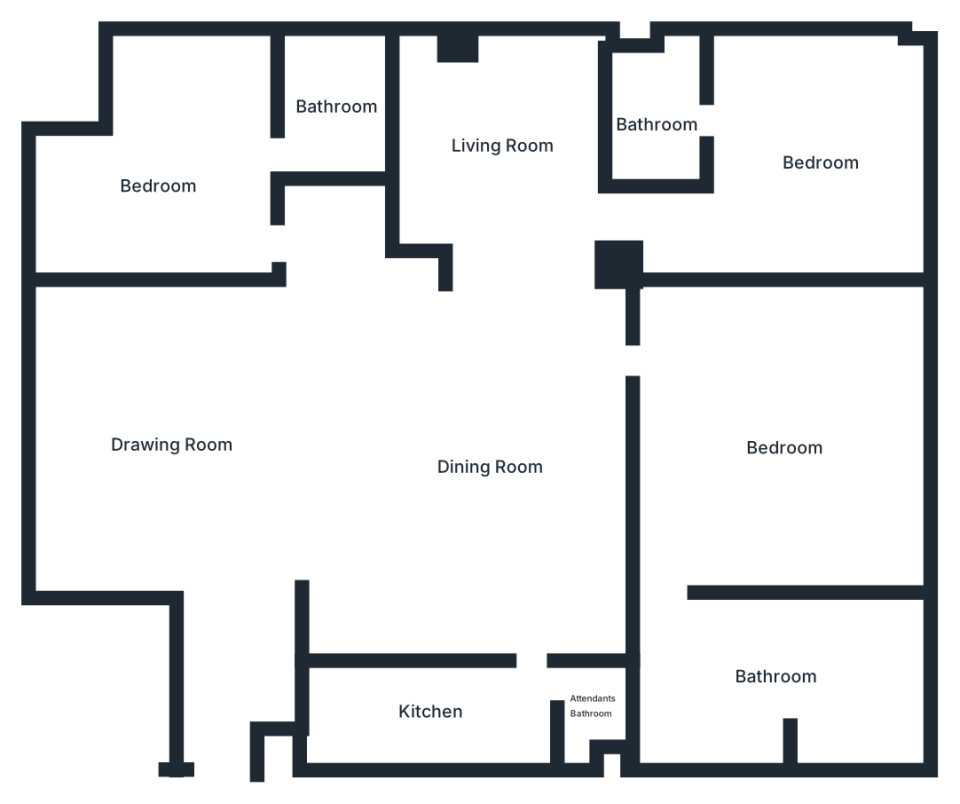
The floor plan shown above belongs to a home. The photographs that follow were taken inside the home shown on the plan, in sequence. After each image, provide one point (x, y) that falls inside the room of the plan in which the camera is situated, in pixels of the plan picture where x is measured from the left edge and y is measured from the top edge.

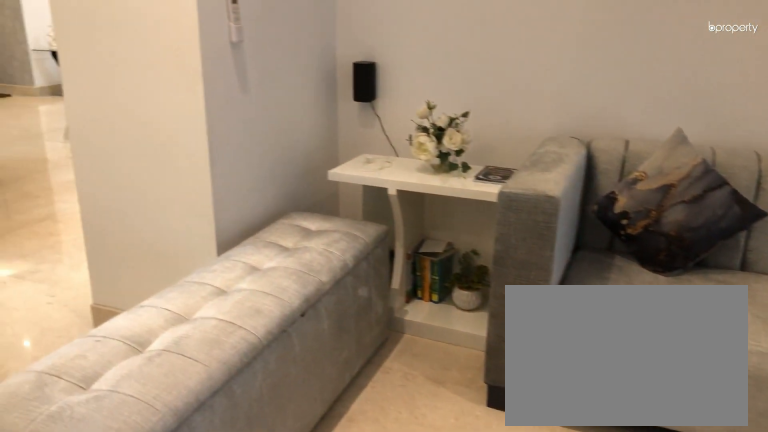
(499, 146)
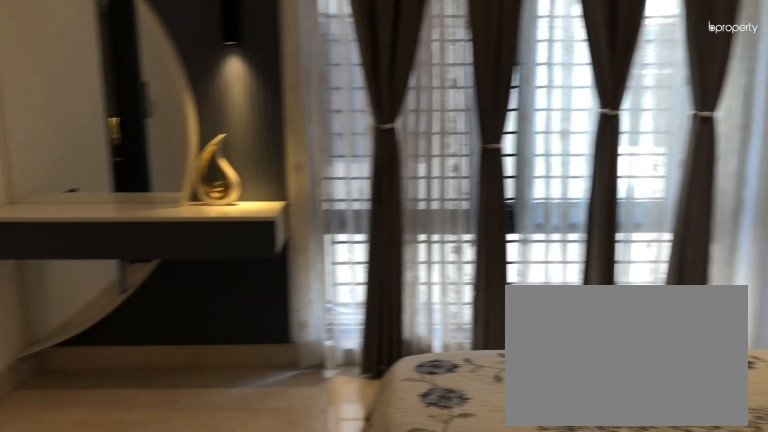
(821, 161)
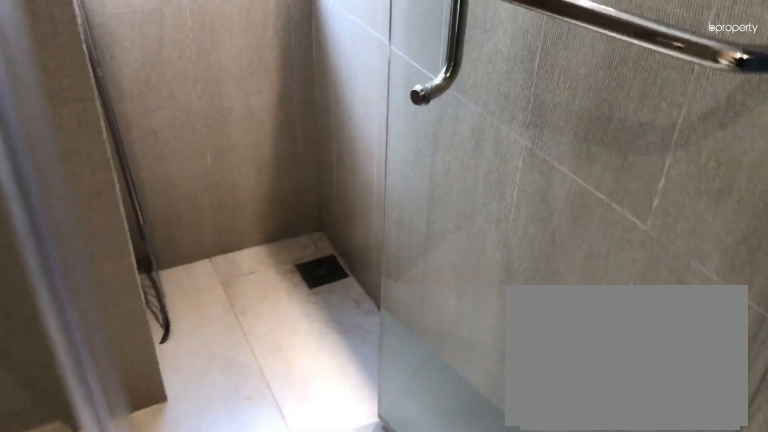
(656, 123)
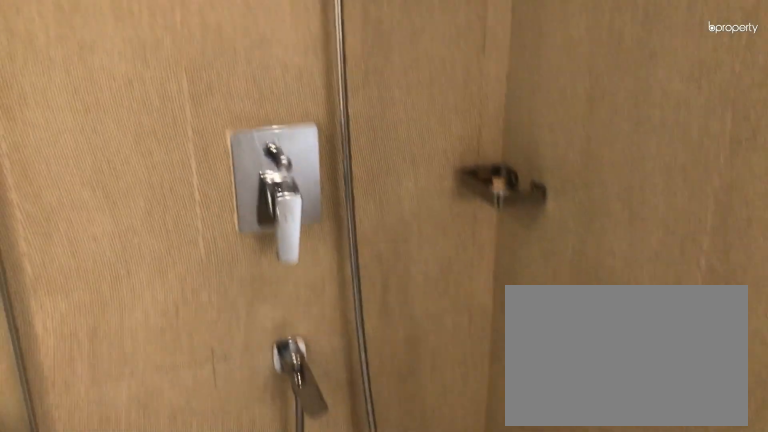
(656, 123)
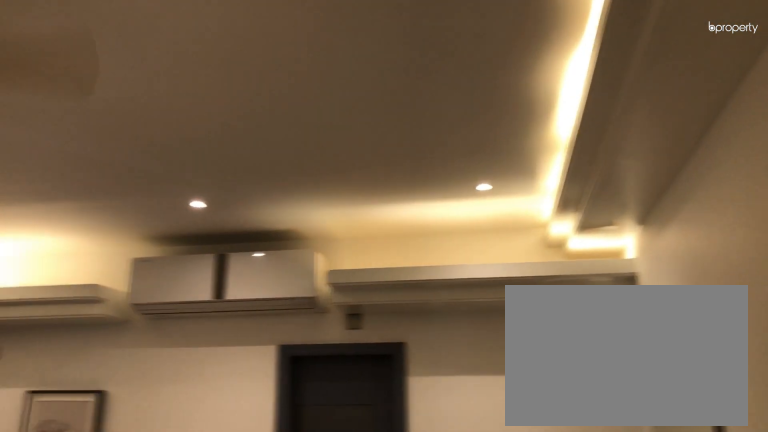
(787, 450)
